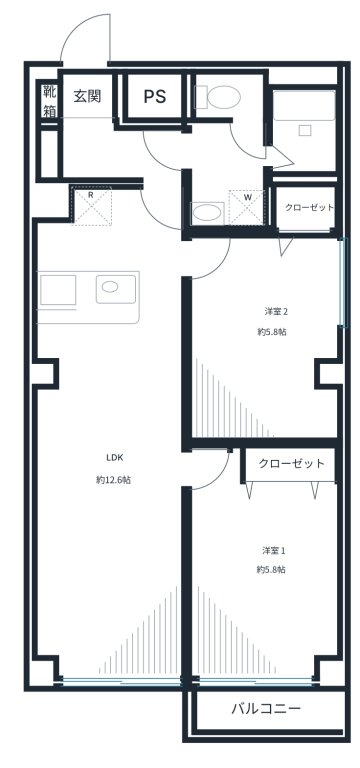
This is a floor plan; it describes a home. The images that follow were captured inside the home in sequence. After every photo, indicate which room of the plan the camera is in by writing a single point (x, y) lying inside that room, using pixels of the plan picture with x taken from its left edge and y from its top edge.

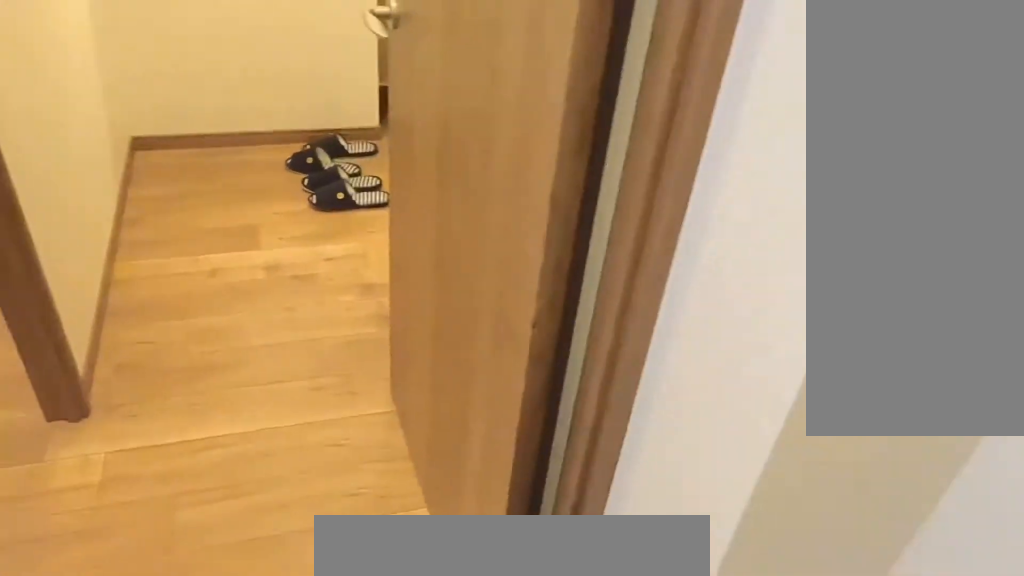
(255, 165)
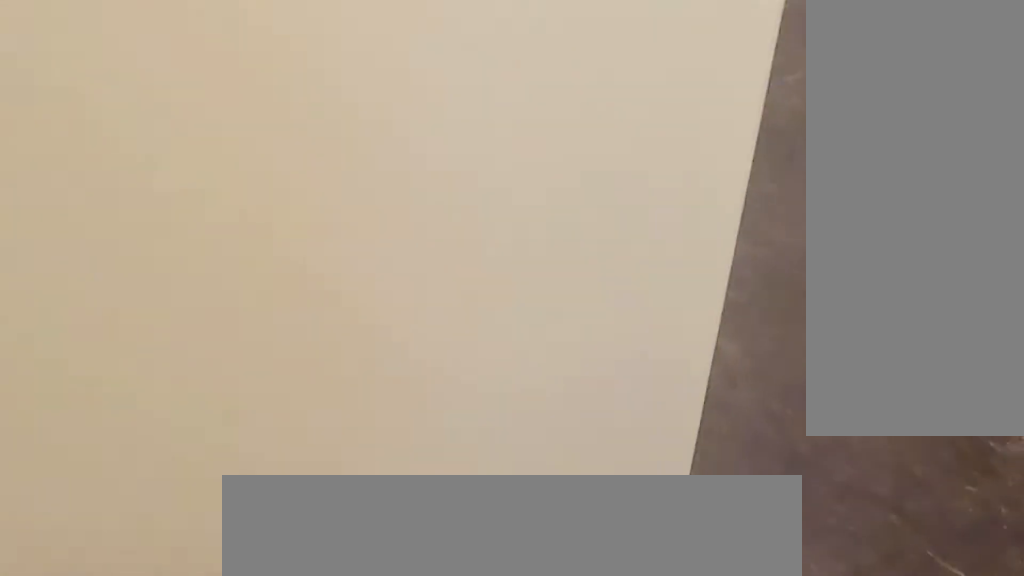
(255, 165)
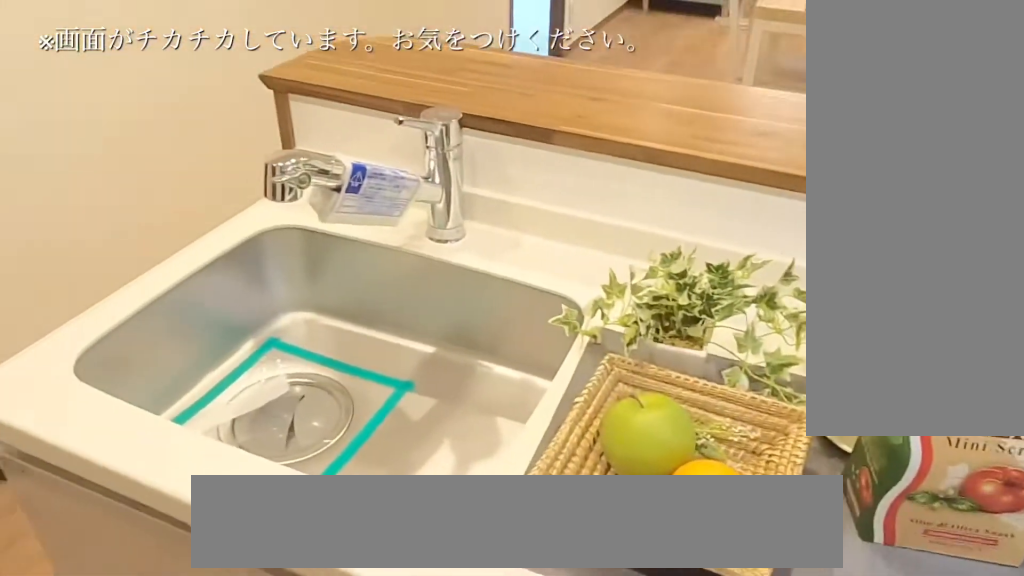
(95, 235)
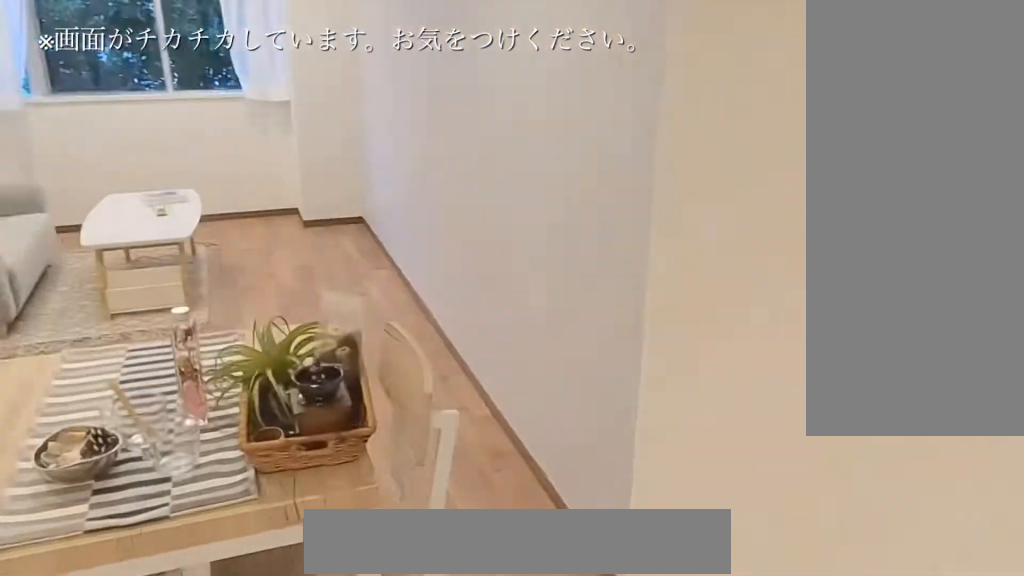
(115, 480)
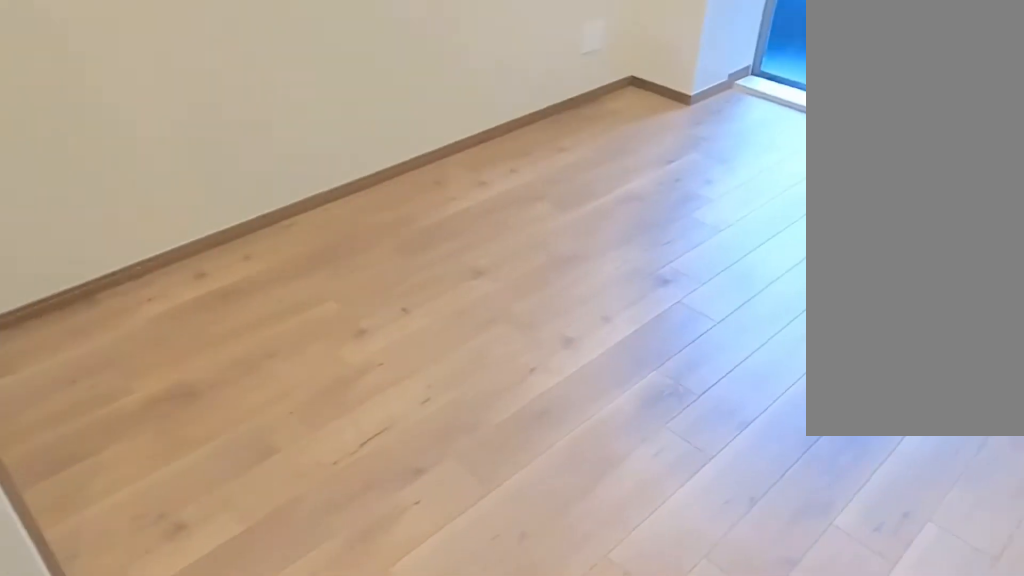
(286, 588)
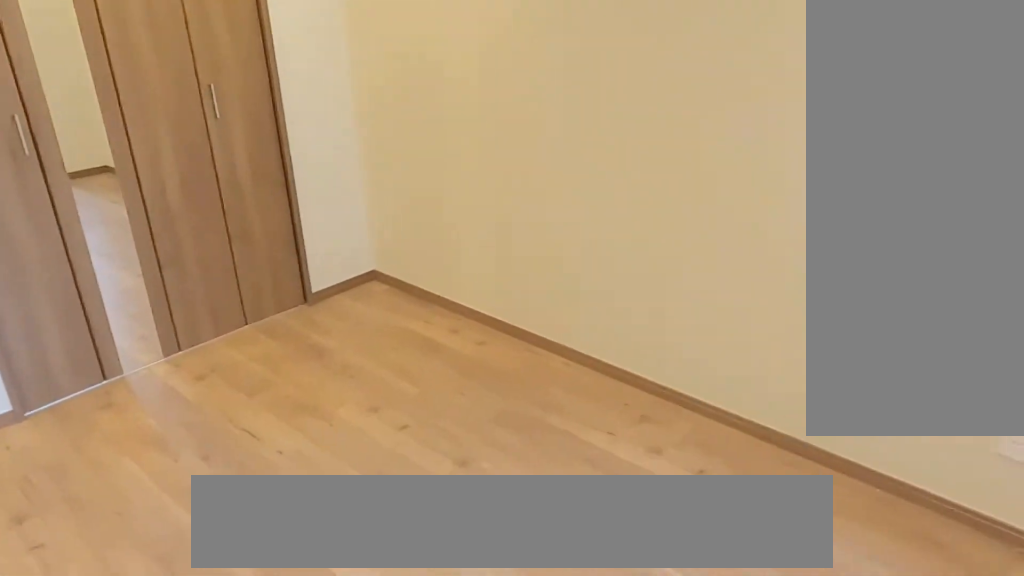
(278, 579)
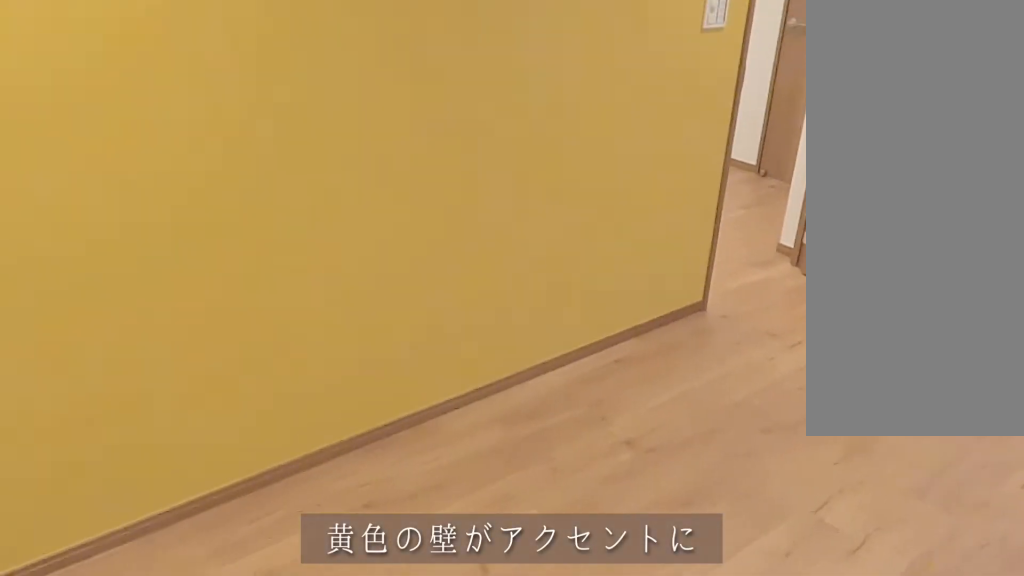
(278, 332)
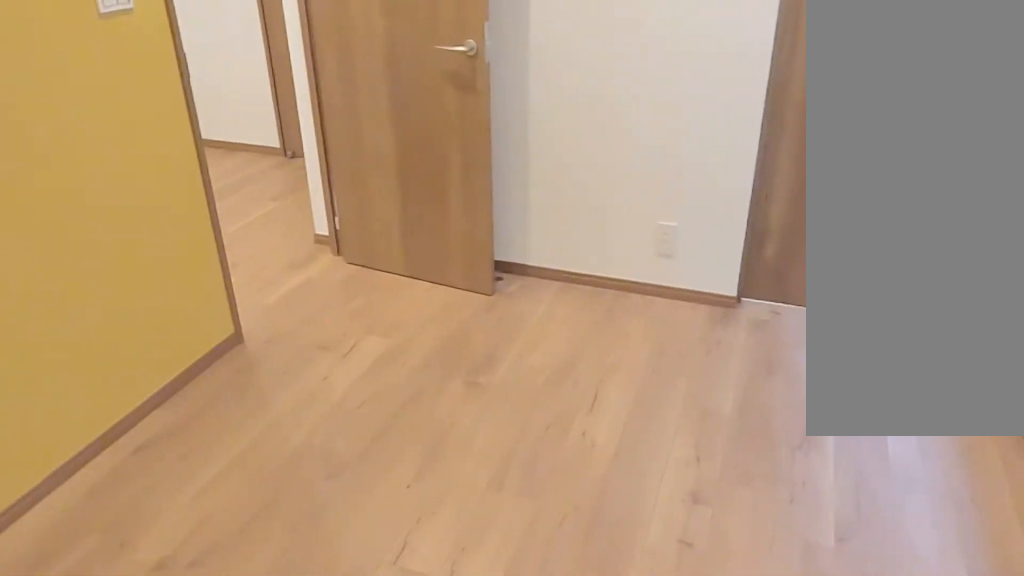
(278, 333)
